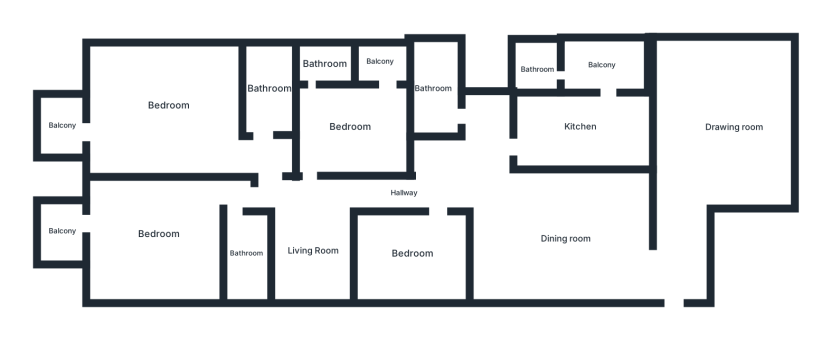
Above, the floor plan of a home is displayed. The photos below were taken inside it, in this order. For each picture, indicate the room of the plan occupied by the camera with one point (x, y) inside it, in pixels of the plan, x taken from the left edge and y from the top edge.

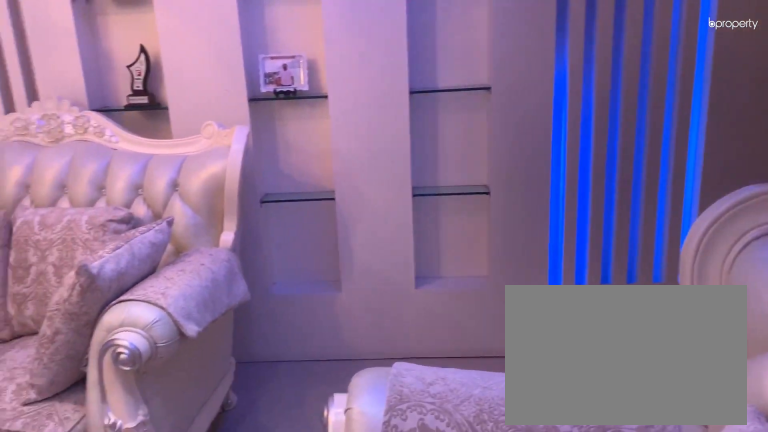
(732, 128)
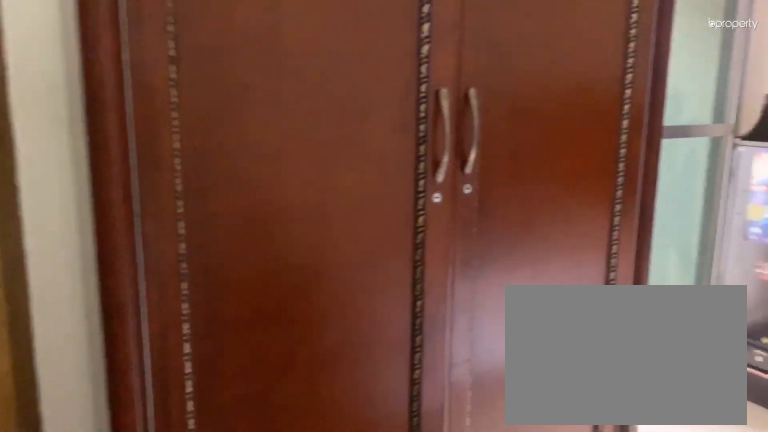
(351, 127)
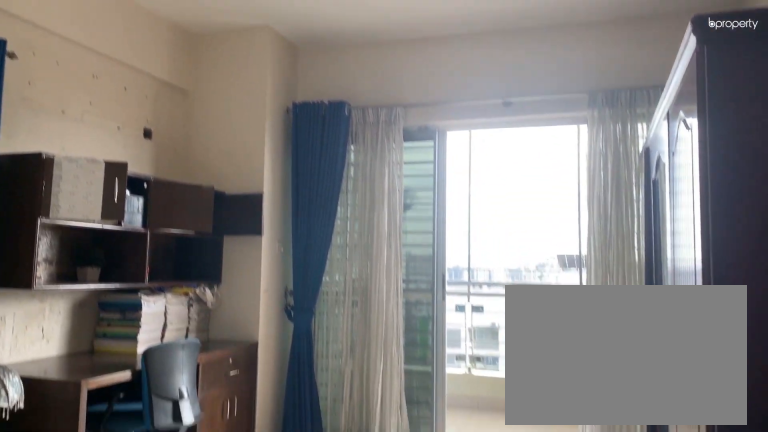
(159, 231)
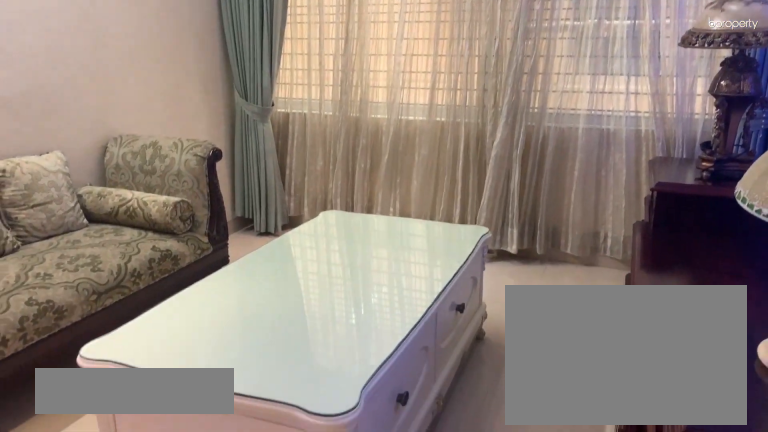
(311, 251)
